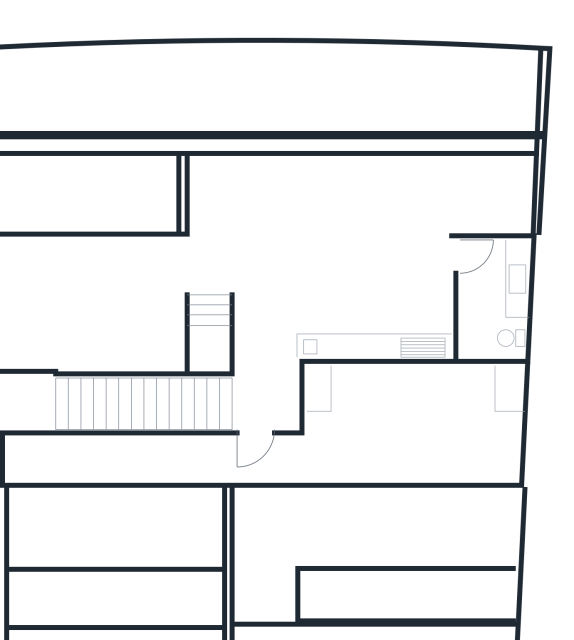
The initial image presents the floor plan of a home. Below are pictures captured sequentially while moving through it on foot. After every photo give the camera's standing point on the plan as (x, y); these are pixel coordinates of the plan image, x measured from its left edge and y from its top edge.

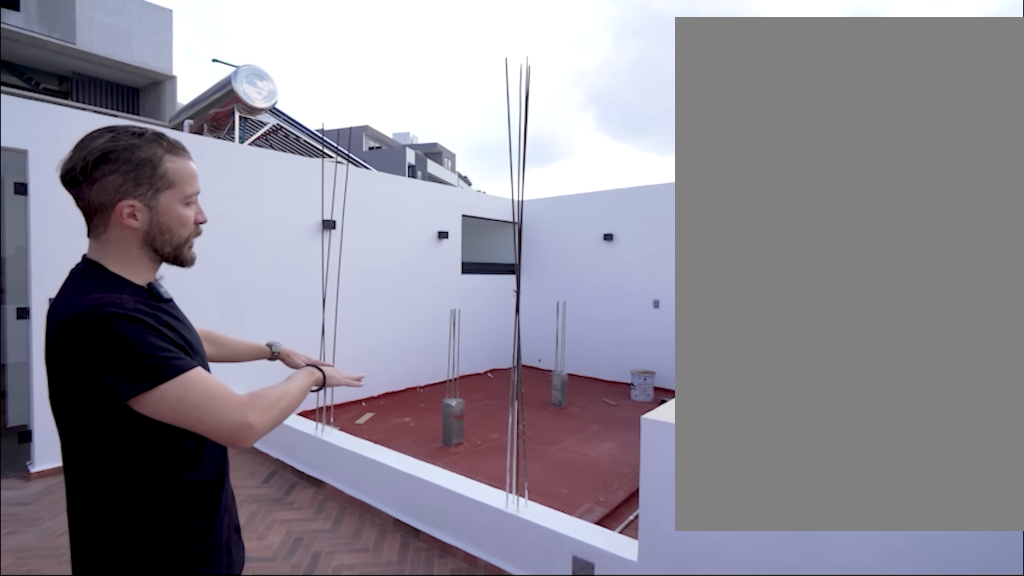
(234, 201)
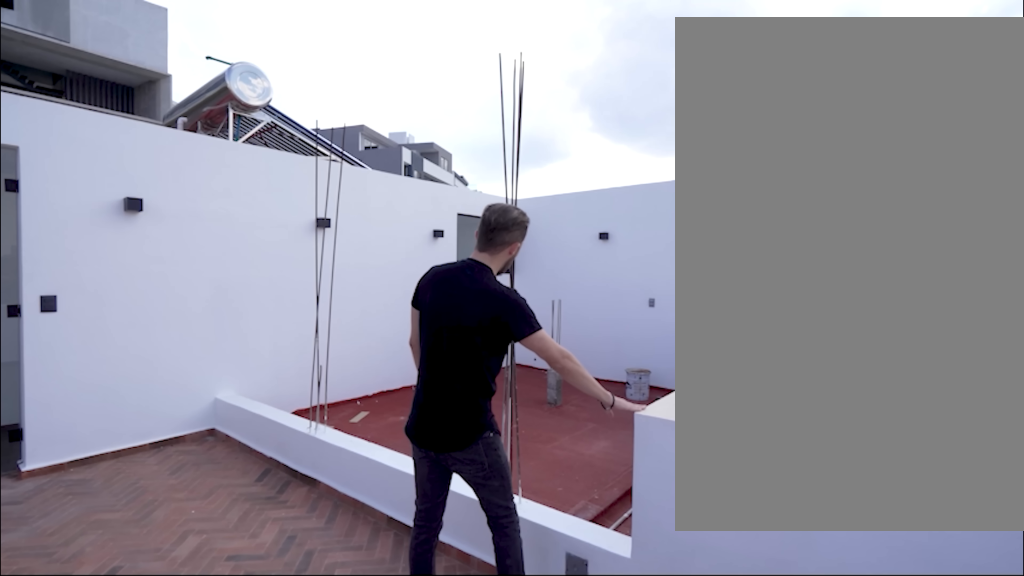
(234, 201)
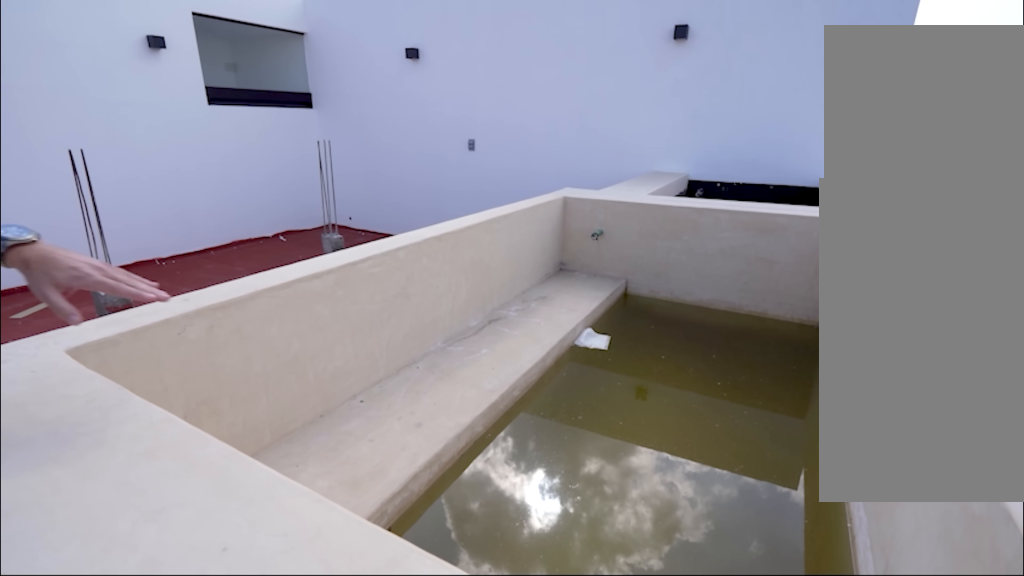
(198, 175)
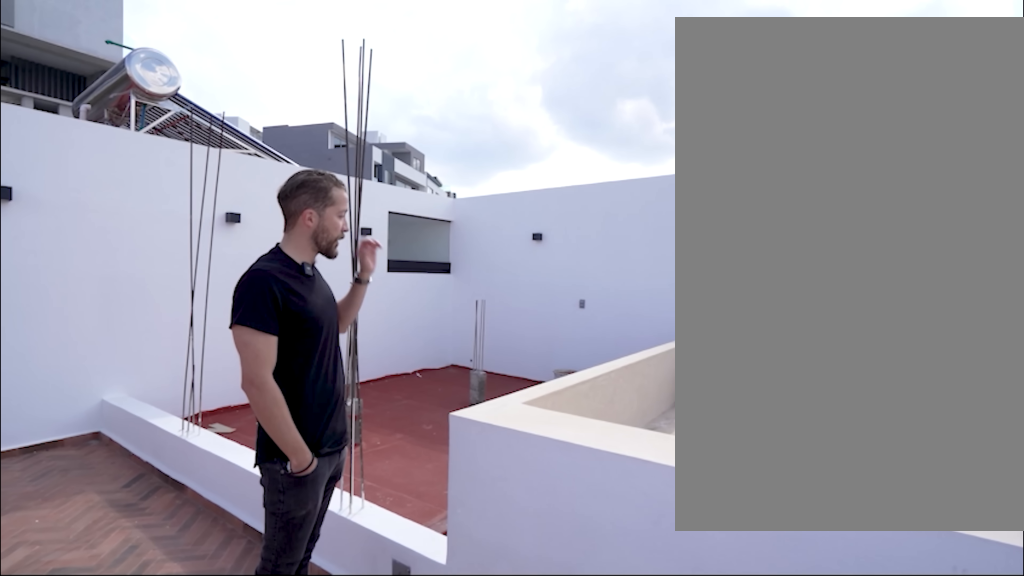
(209, 193)
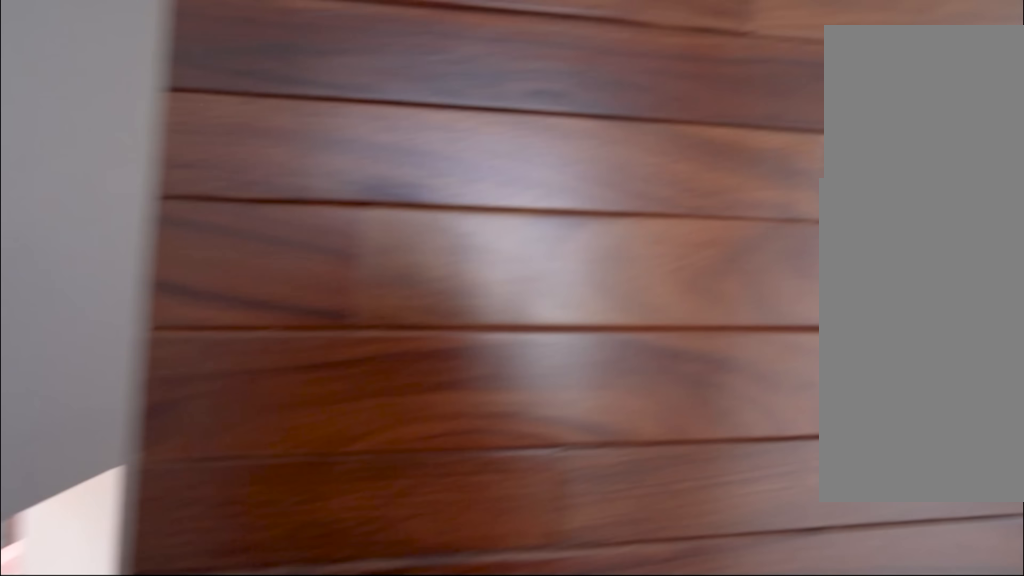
(254, 451)
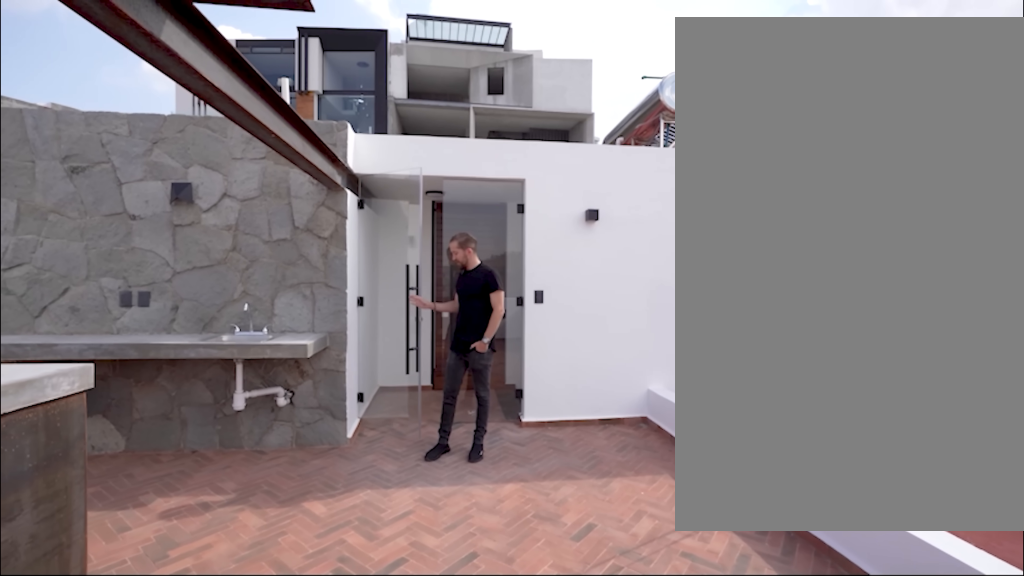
(263, 242)
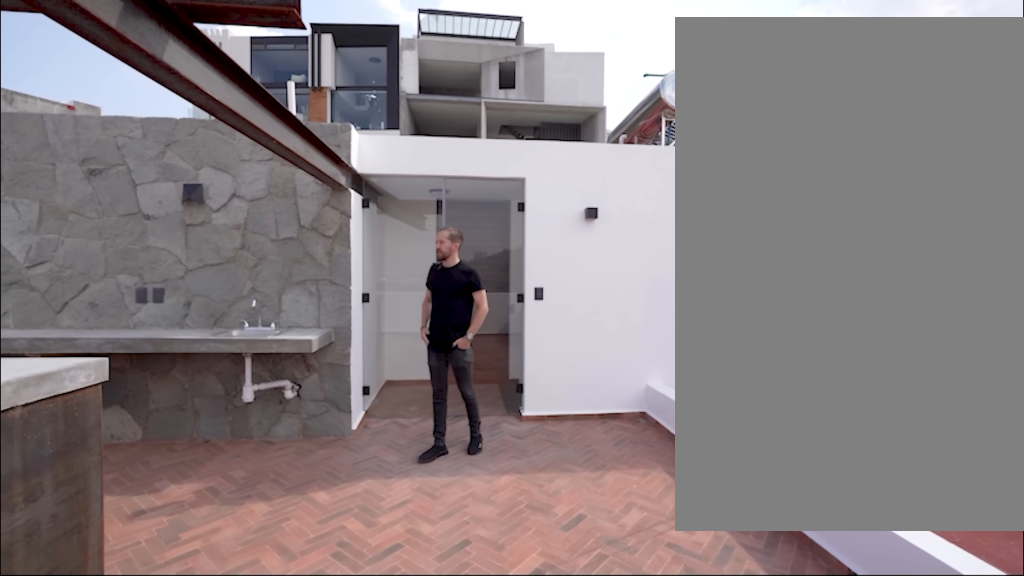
(263, 223)
